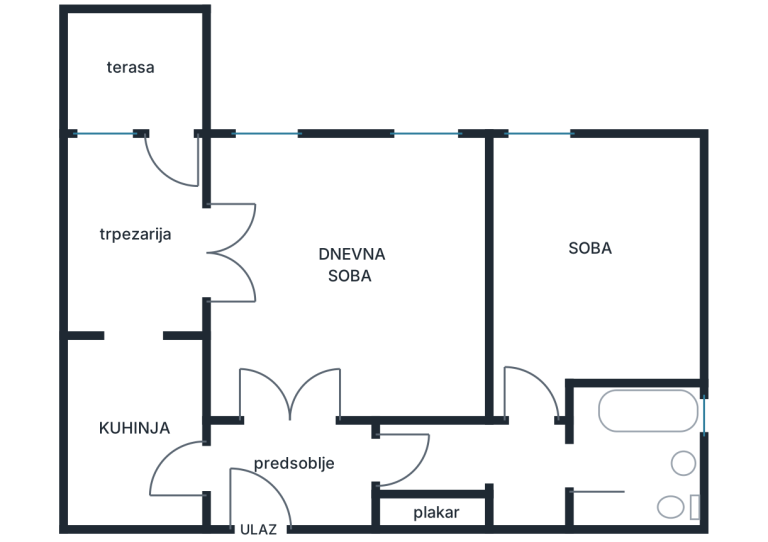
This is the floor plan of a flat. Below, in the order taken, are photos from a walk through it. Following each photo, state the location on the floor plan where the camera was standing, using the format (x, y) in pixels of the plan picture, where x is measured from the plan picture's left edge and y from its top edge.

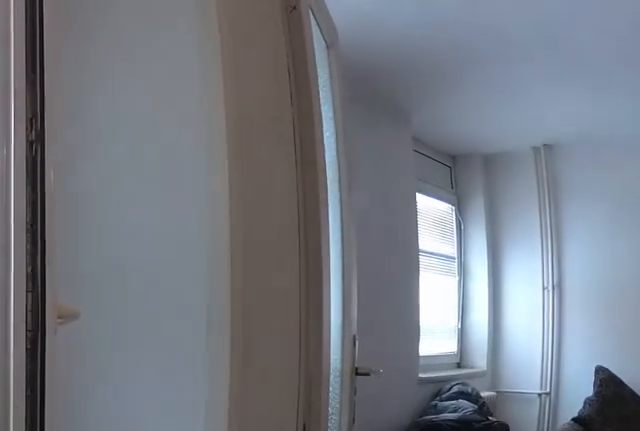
(148, 243)
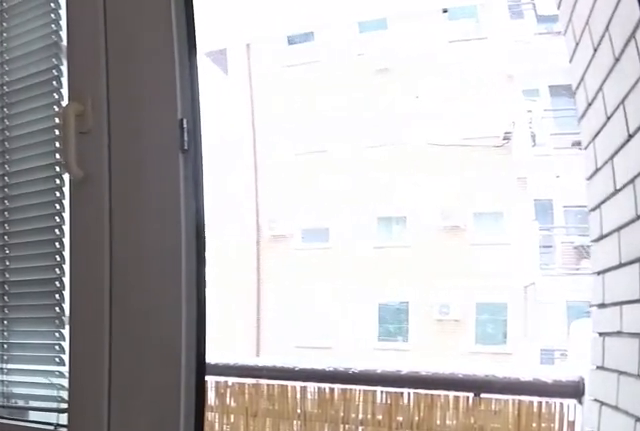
(161, 205)
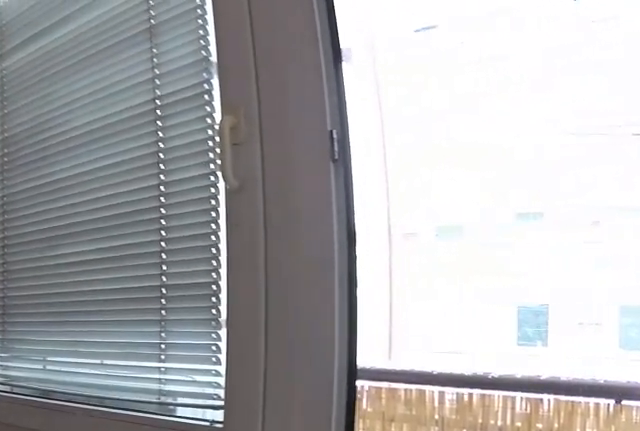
(164, 200)
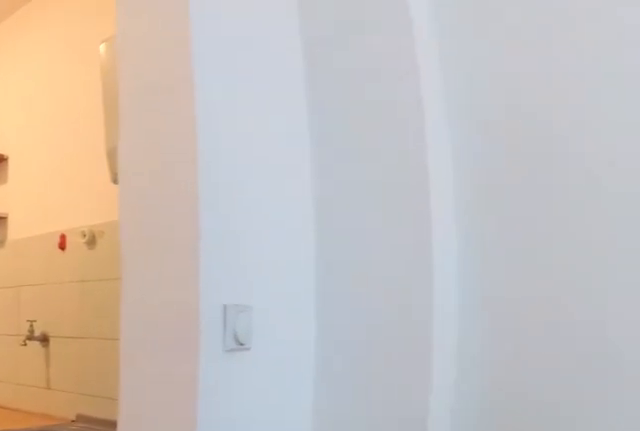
(151, 223)
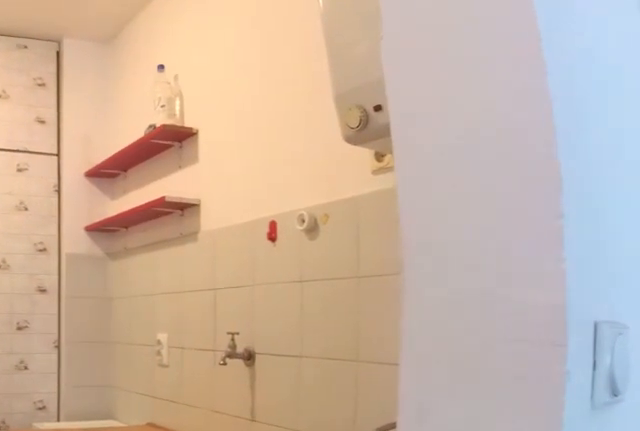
(151, 273)
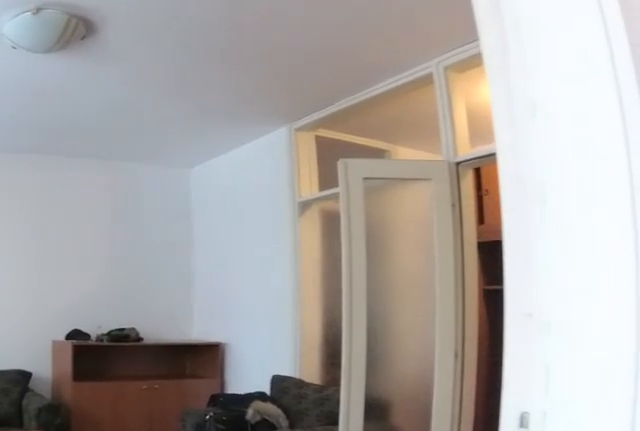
(166, 264)
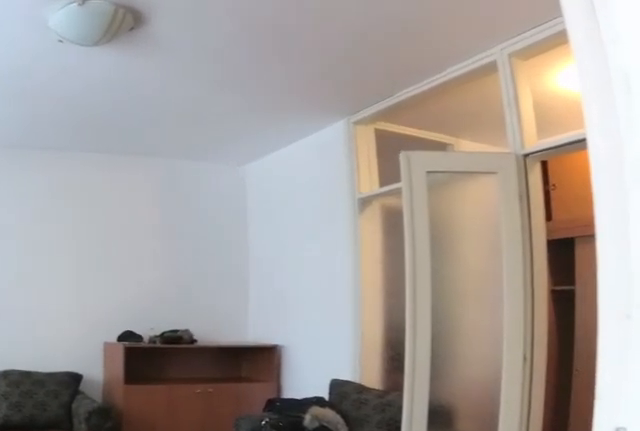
(170, 264)
